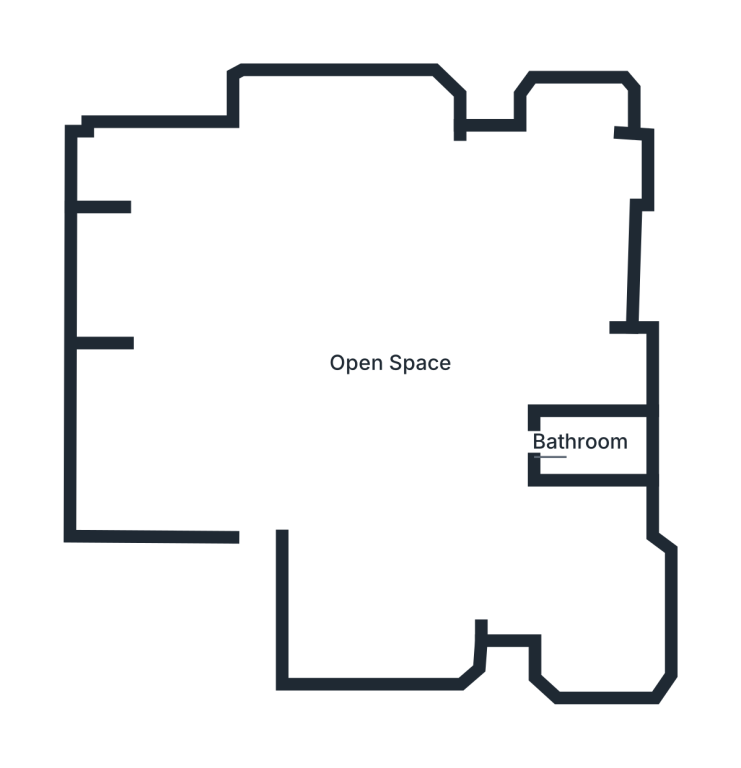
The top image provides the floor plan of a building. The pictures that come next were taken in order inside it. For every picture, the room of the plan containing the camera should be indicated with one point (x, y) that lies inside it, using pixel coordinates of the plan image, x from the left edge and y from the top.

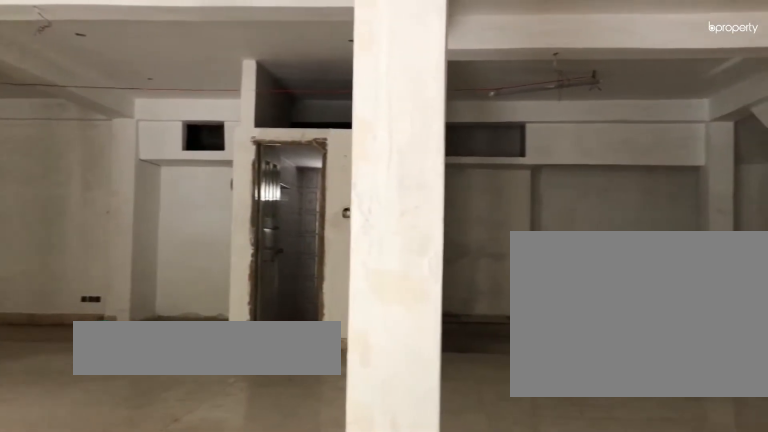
(278, 453)
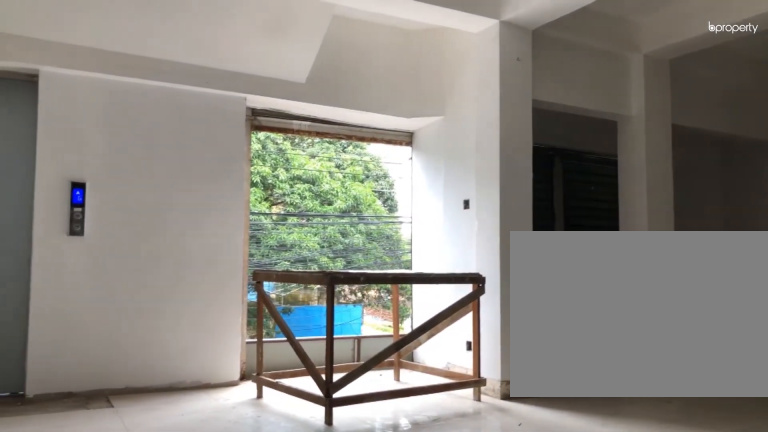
(279, 454)
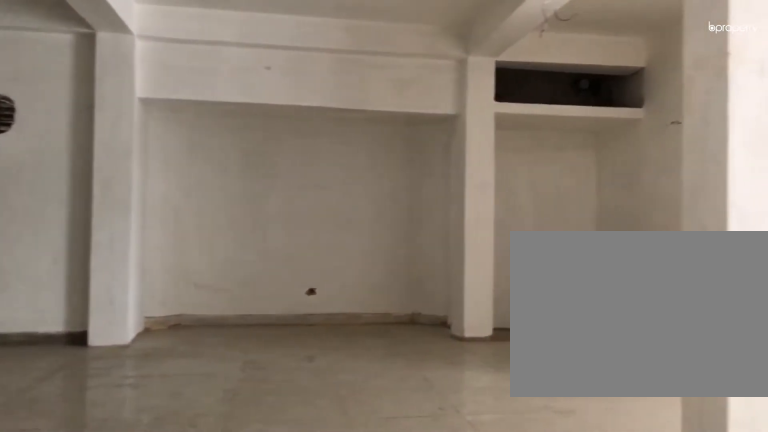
(465, 460)
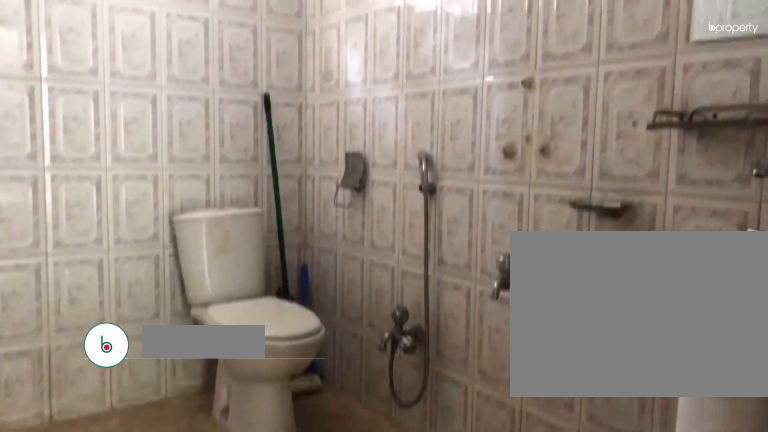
(590, 445)
